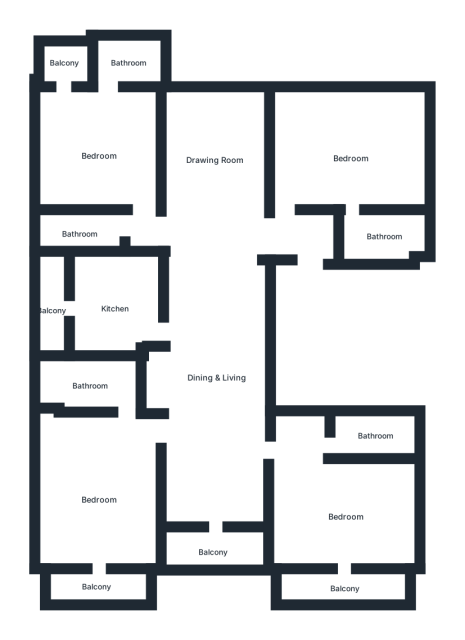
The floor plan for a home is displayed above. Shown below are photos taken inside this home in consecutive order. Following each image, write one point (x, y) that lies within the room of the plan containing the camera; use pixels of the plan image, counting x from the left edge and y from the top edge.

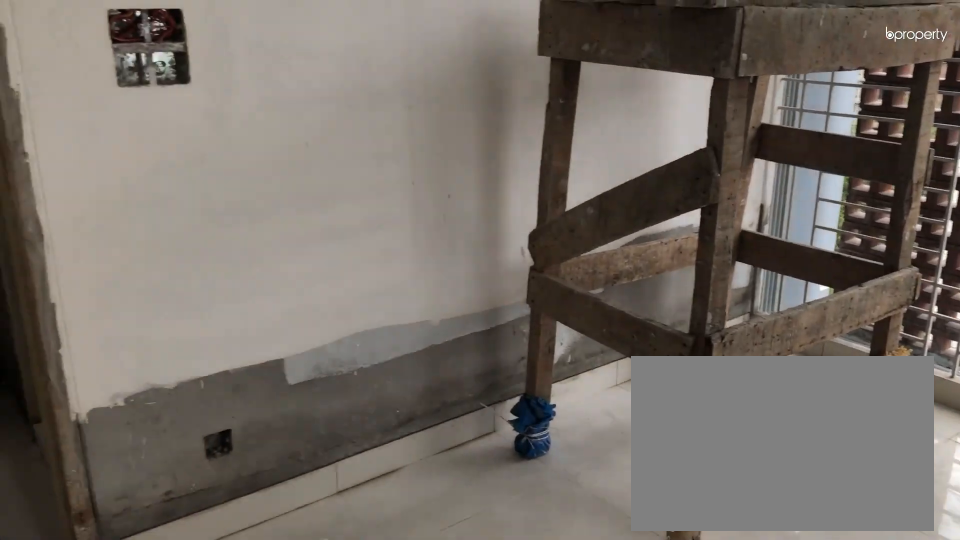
(100, 154)
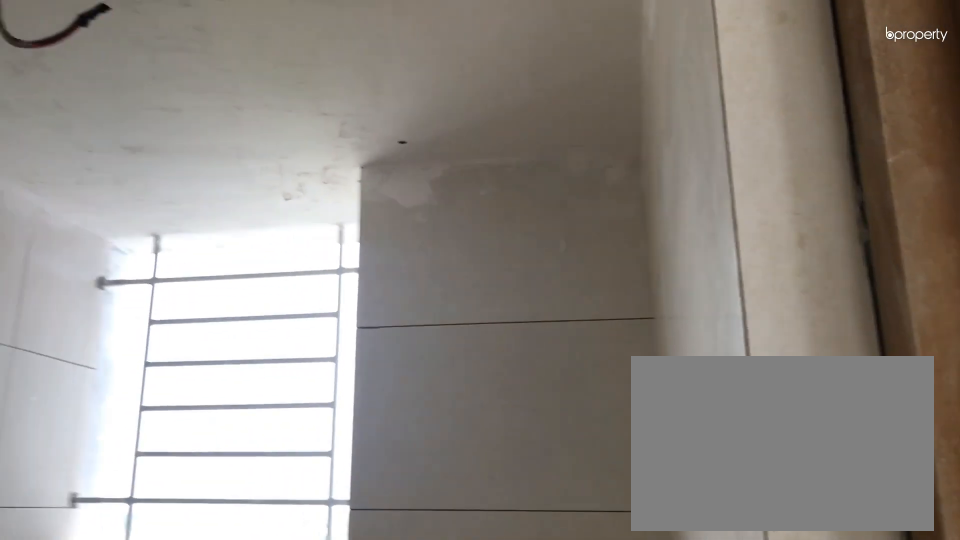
(127, 62)
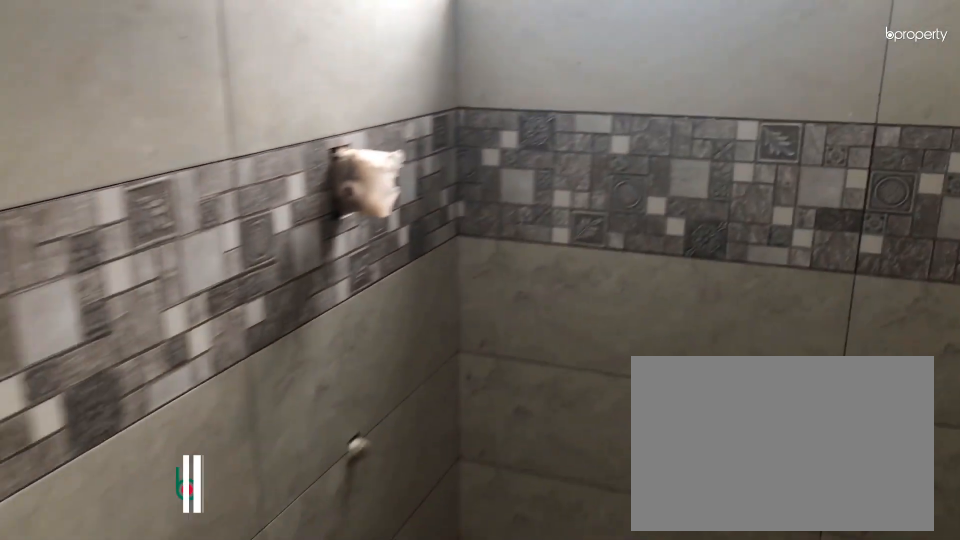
(82, 232)
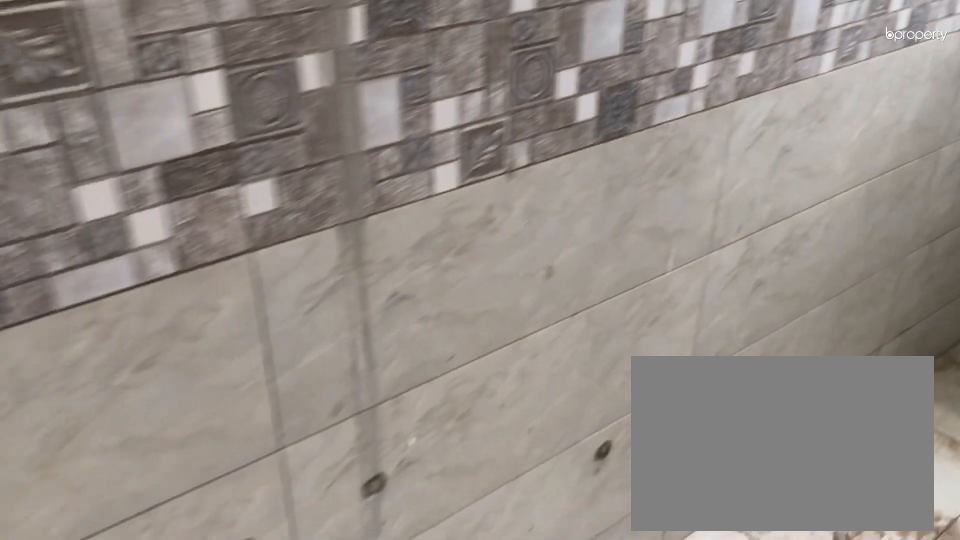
(82, 232)
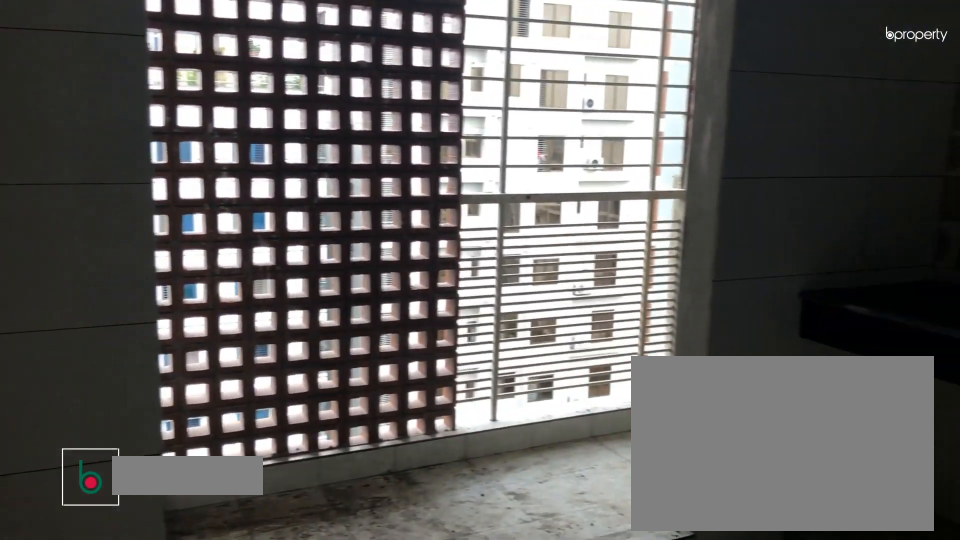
(115, 309)
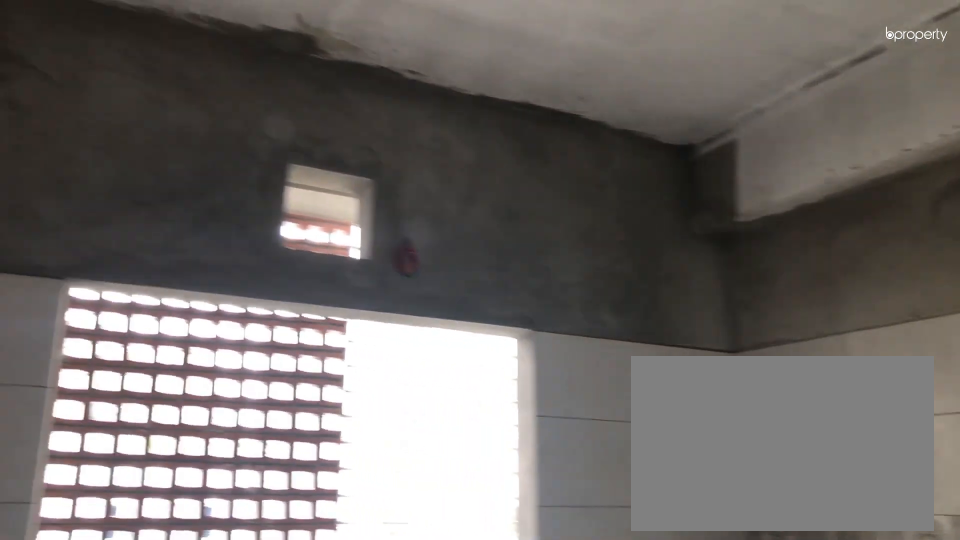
(114, 309)
